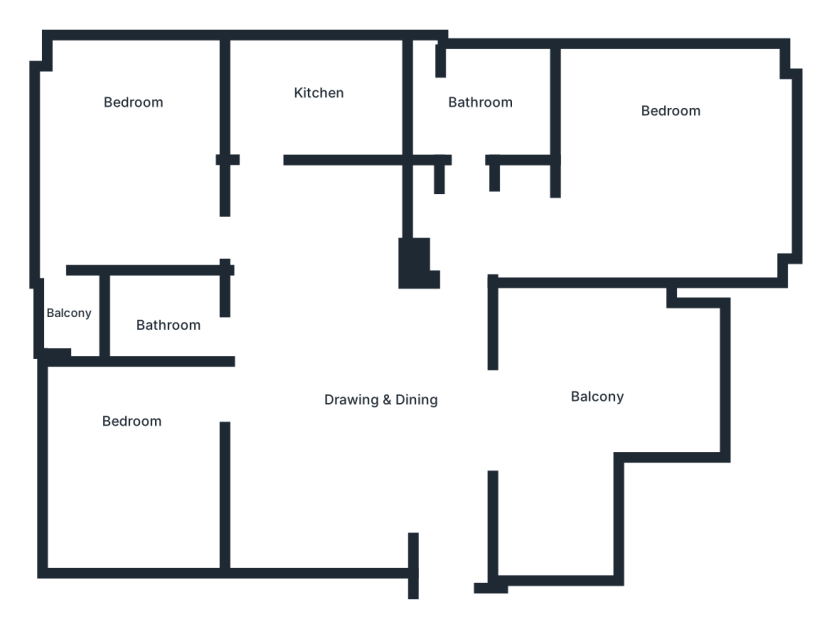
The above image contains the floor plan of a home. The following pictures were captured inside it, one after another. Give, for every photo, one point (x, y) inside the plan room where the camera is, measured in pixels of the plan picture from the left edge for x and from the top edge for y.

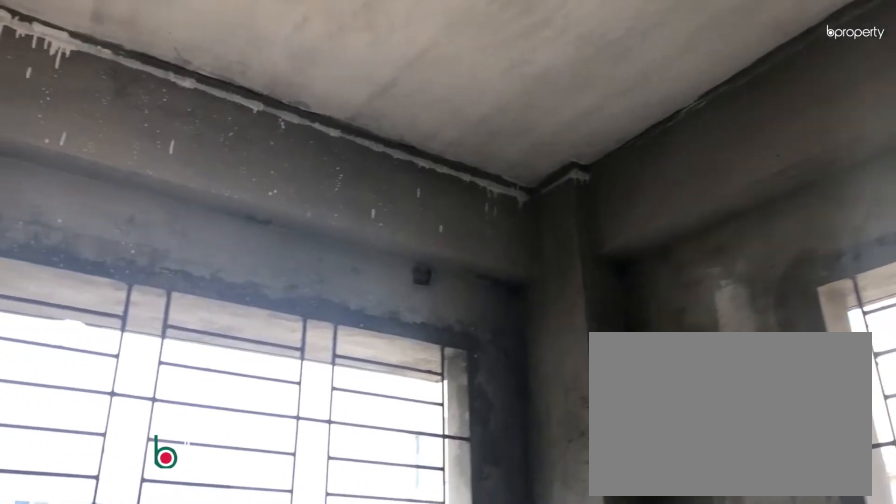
(673, 156)
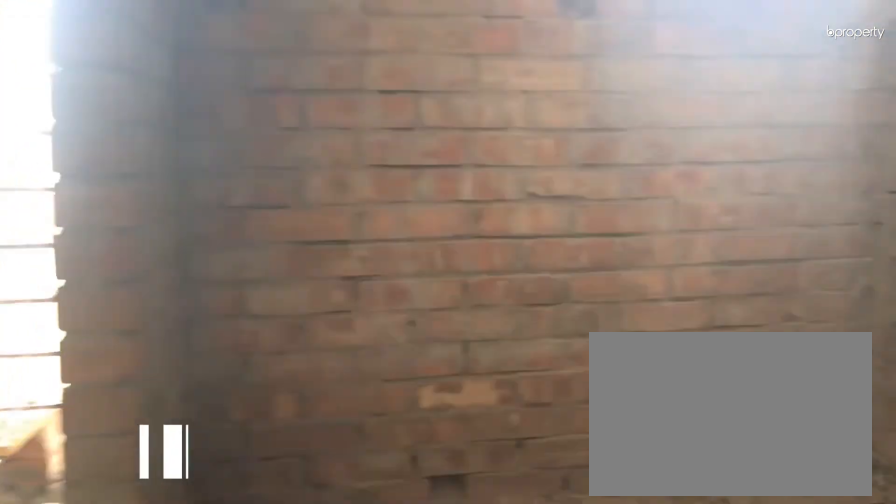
(481, 101)
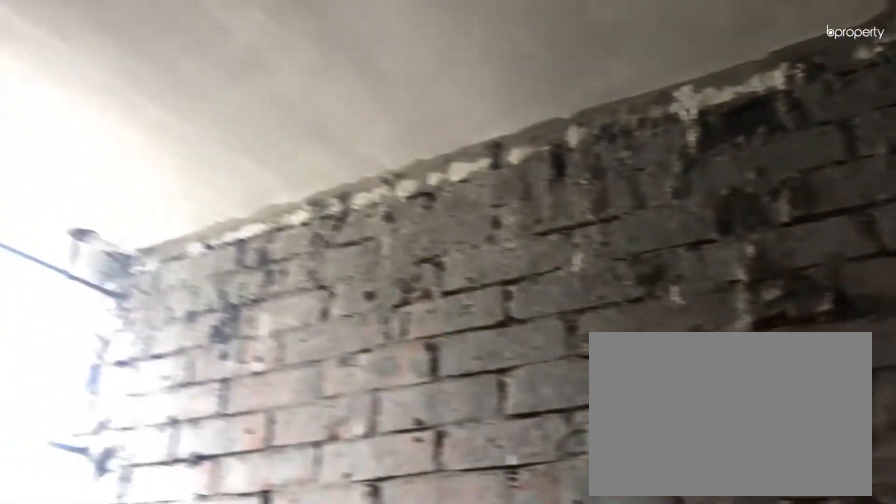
(481, 101)
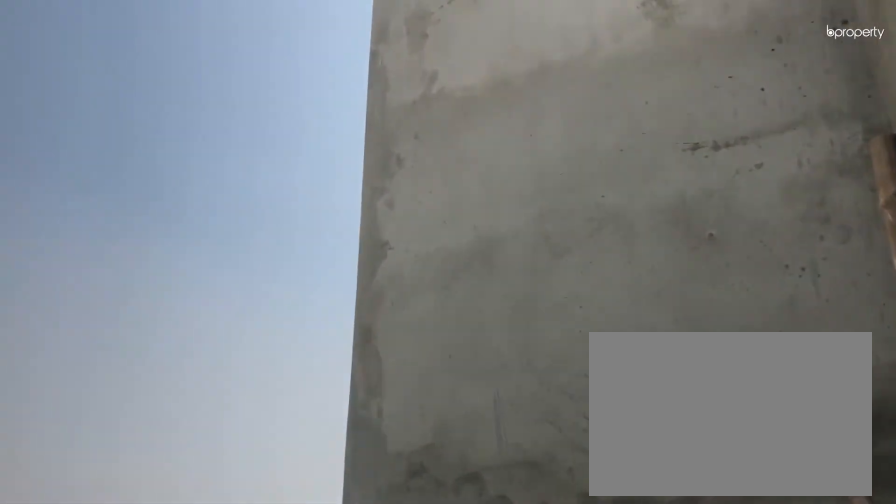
(601, 395)
